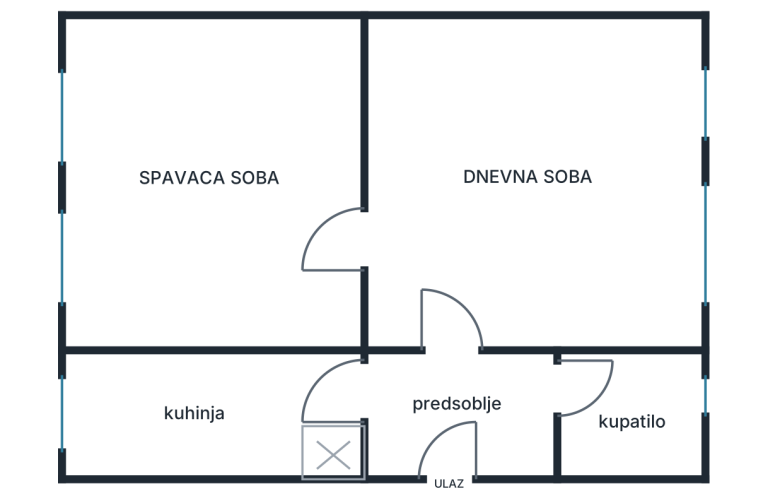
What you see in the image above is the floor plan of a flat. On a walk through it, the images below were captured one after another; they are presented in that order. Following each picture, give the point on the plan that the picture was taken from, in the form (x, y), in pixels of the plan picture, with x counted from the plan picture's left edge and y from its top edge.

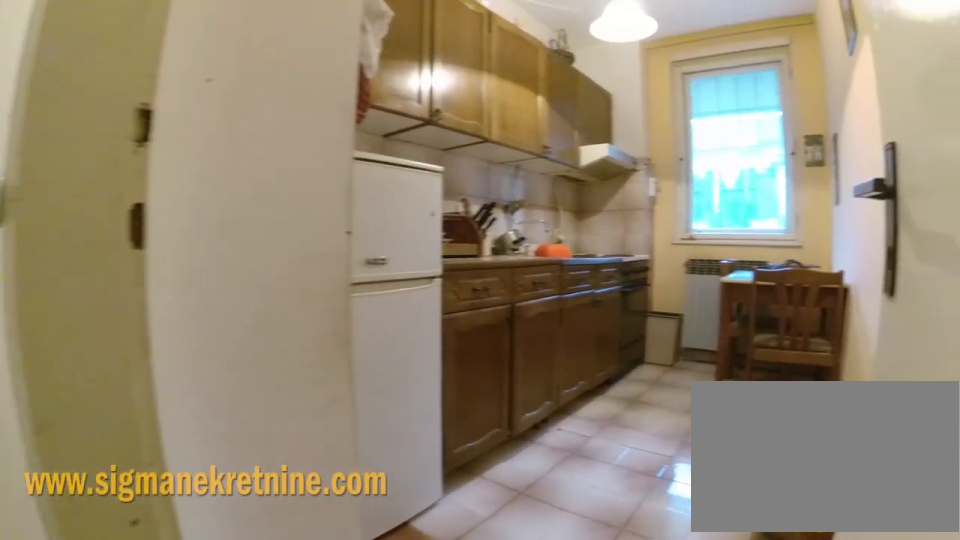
(426, 369)
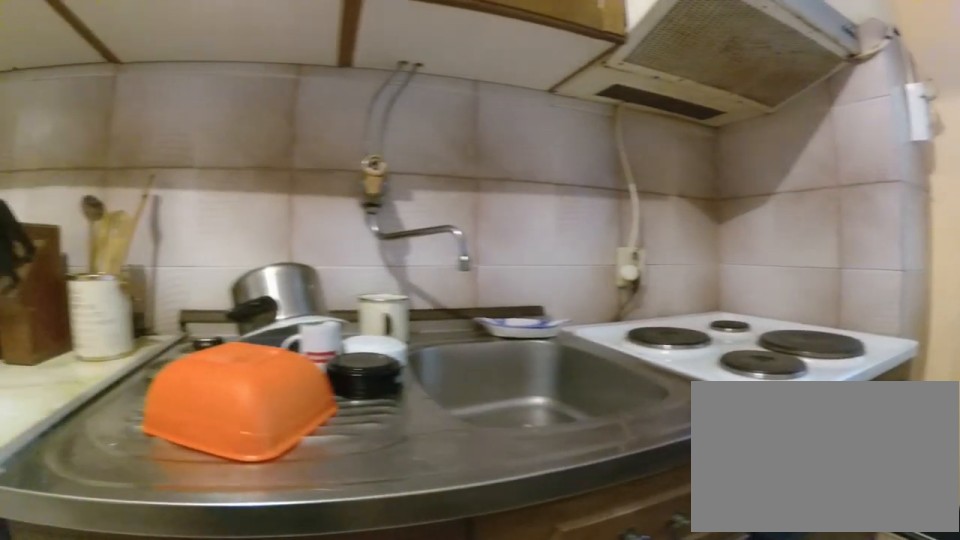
(162, 359)
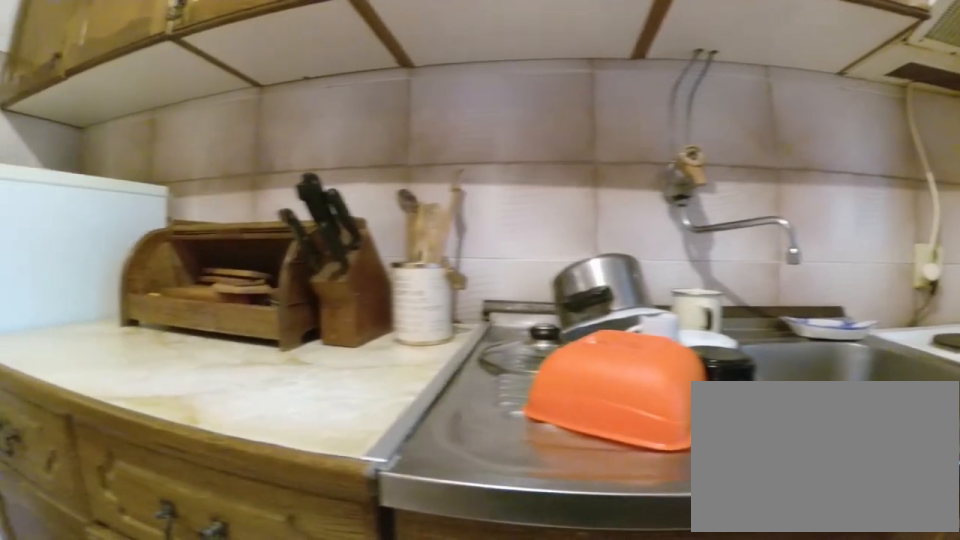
(151, 358)
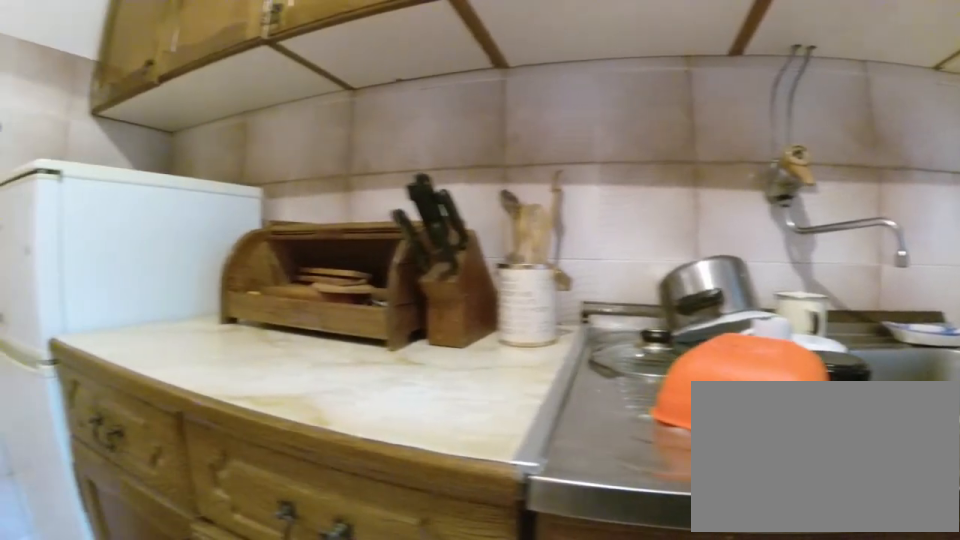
(146, 359)
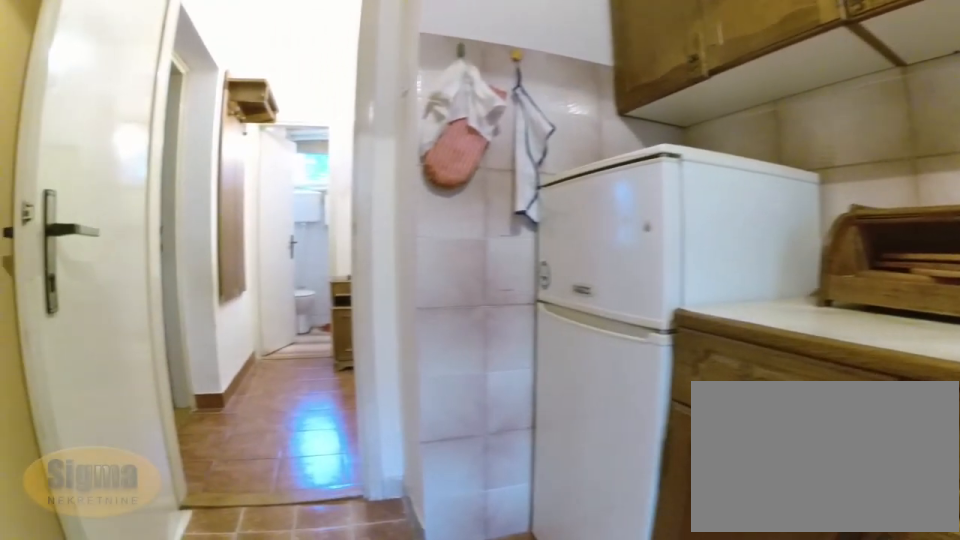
(135, 378)
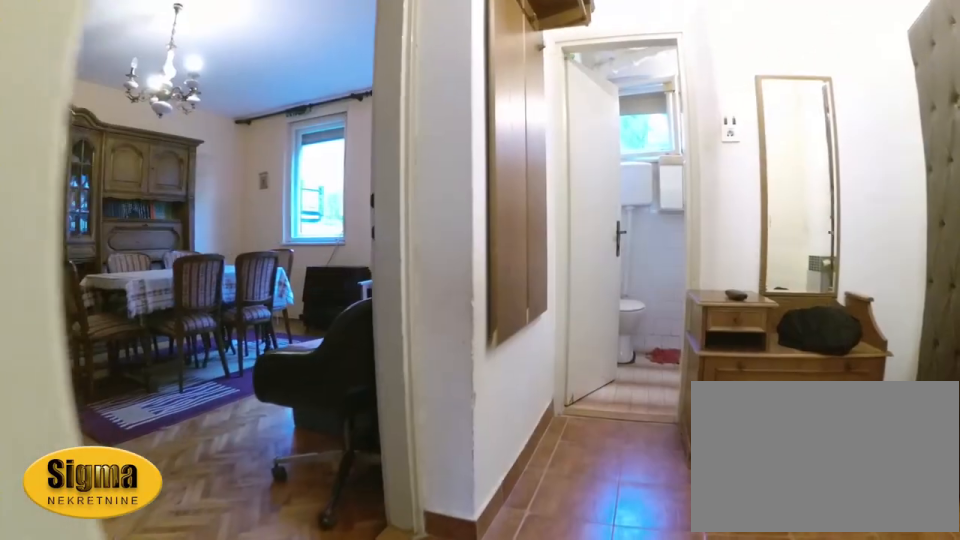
(353, 381)
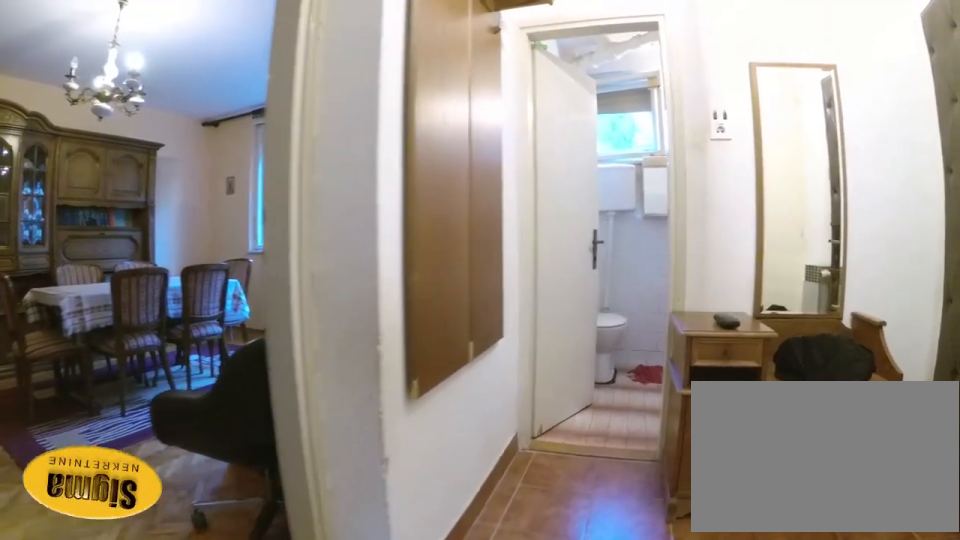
(403, 382)
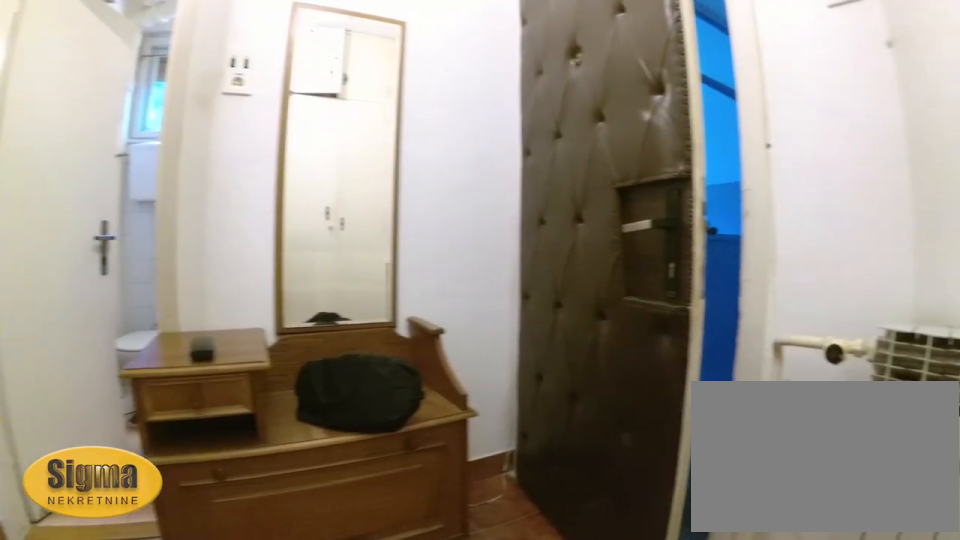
(437, 396)
